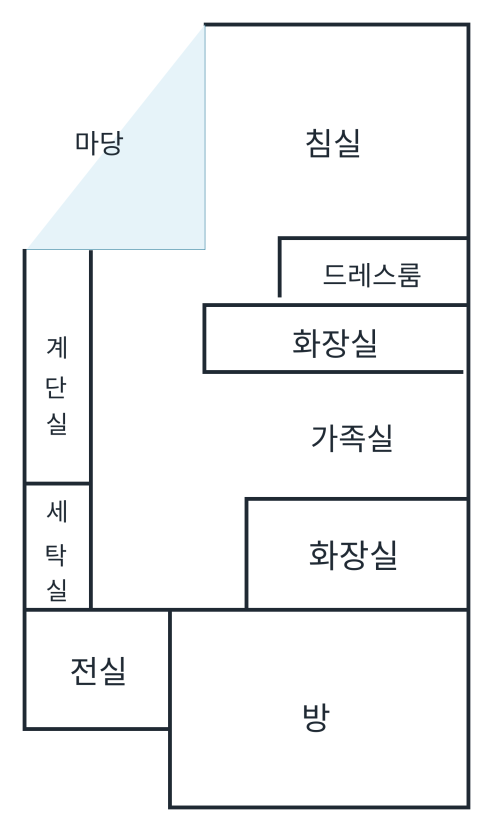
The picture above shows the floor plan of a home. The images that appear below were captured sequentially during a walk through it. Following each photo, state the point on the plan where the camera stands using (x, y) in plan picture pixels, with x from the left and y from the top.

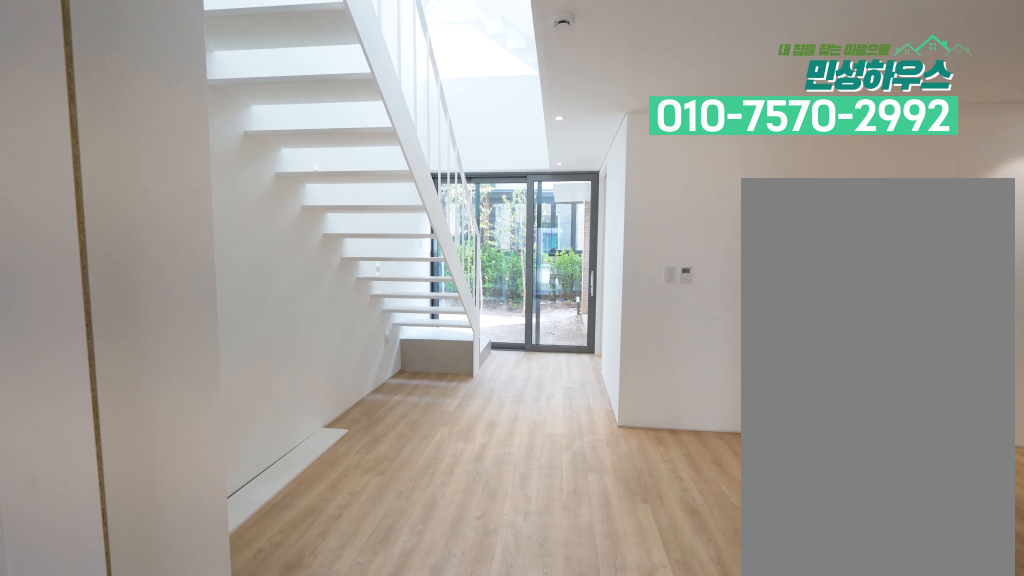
(132, 567)
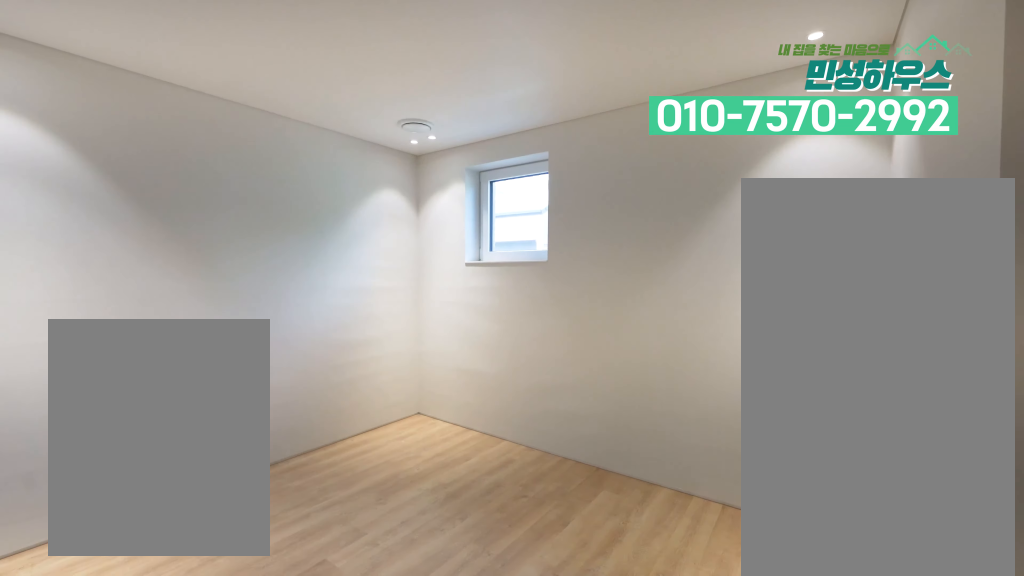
(211, 656)
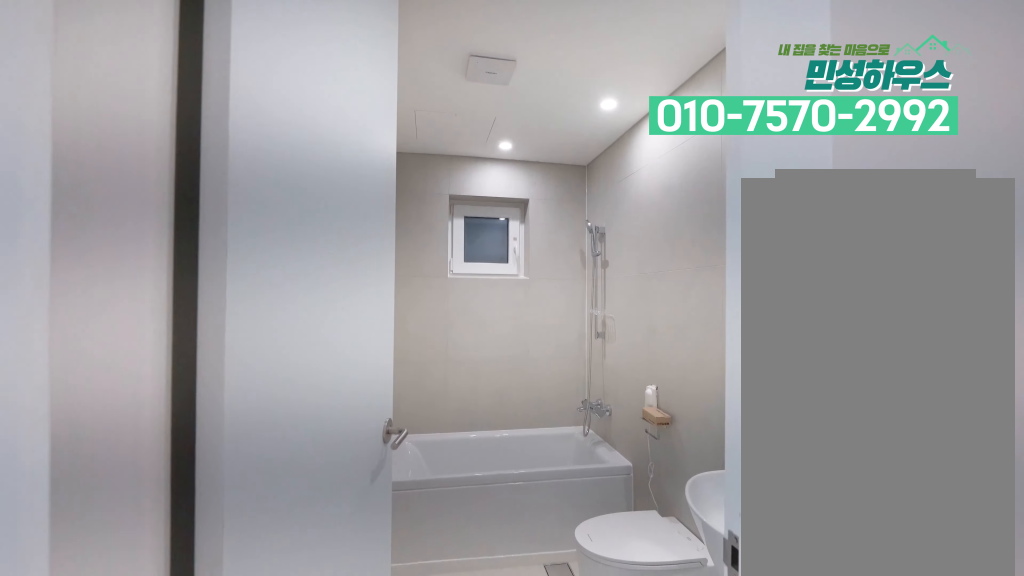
(193, 572)
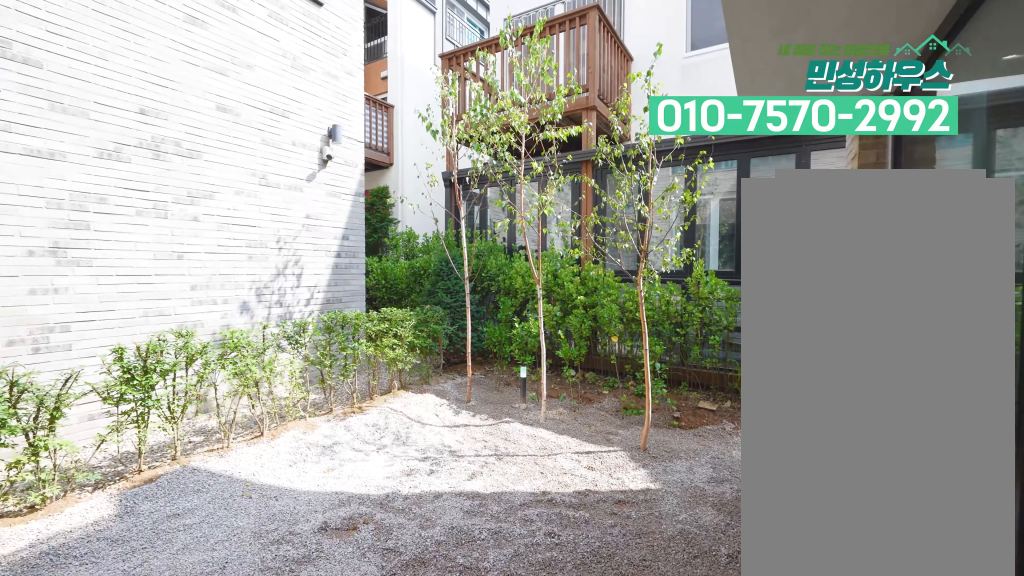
(168, 286)
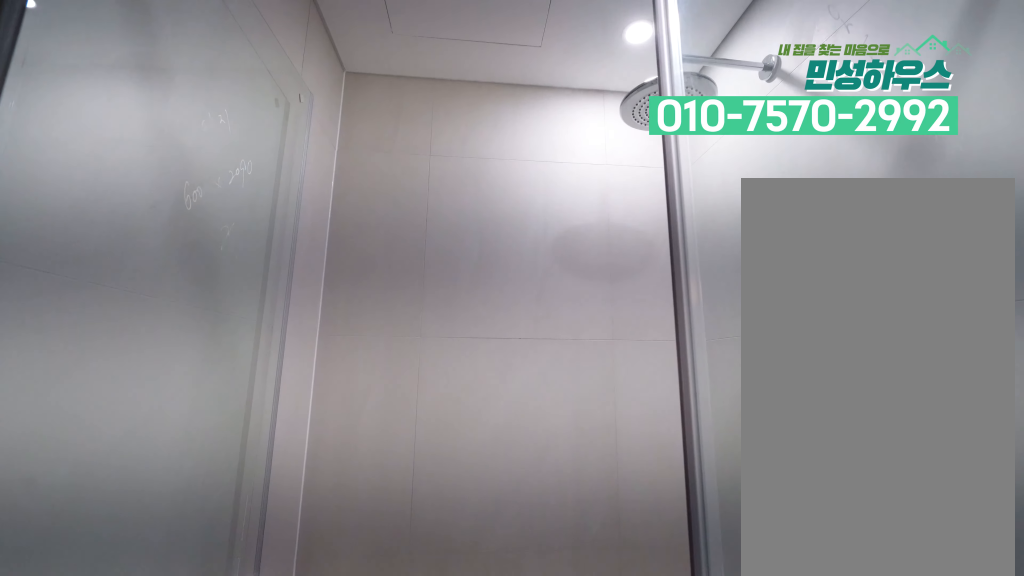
(402, 343)
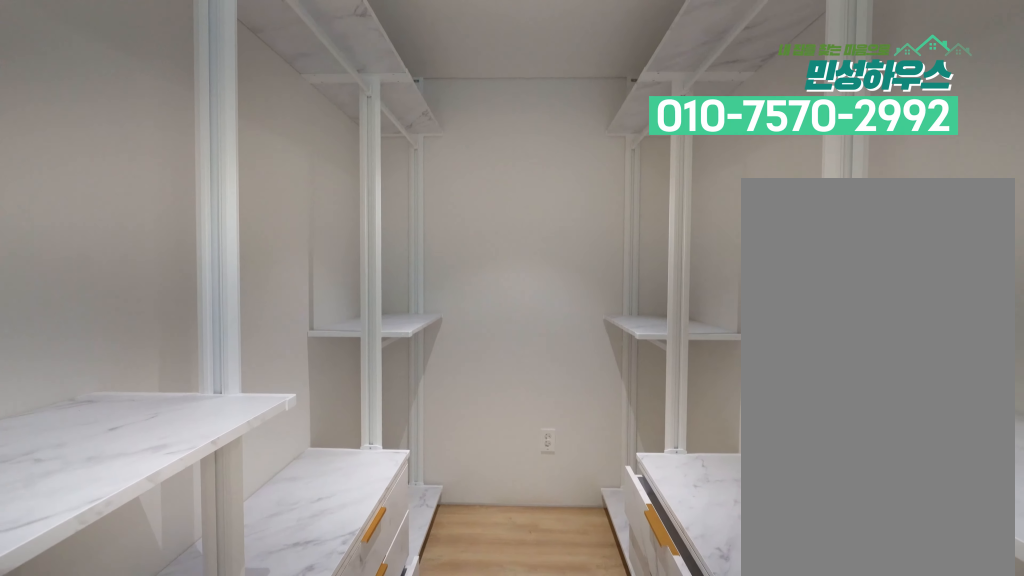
(301, 289)
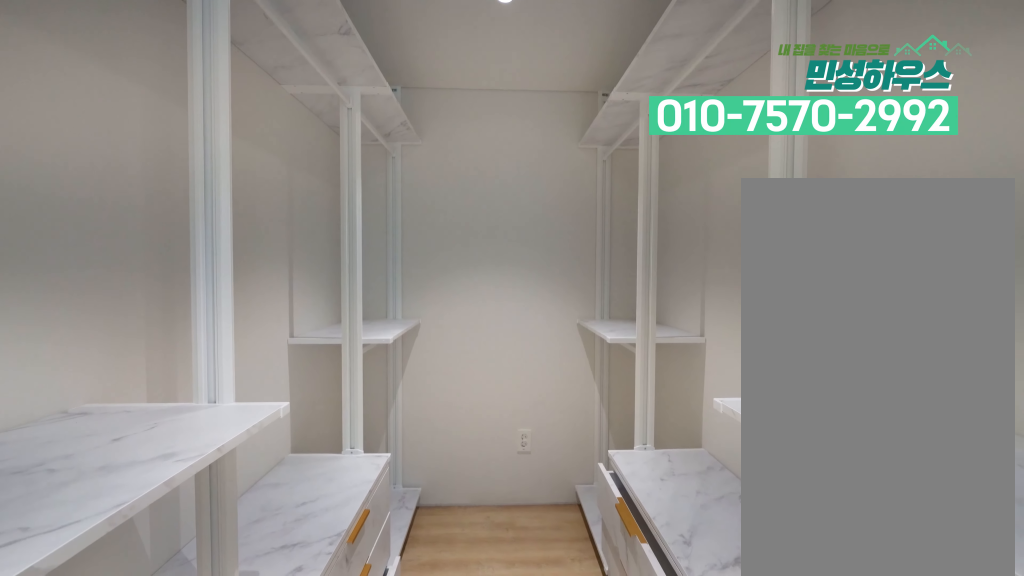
(293, 289)
